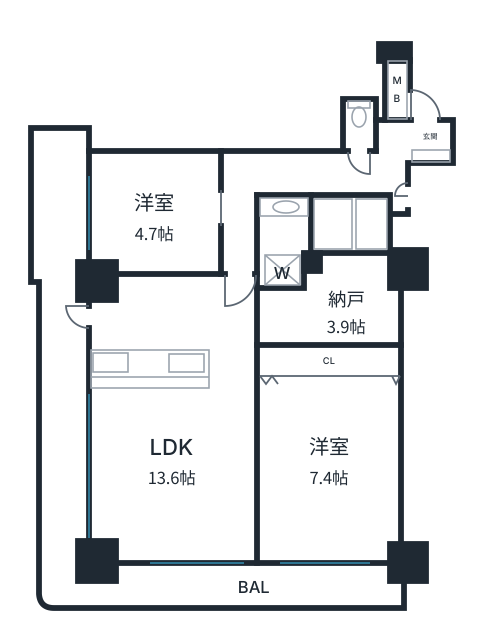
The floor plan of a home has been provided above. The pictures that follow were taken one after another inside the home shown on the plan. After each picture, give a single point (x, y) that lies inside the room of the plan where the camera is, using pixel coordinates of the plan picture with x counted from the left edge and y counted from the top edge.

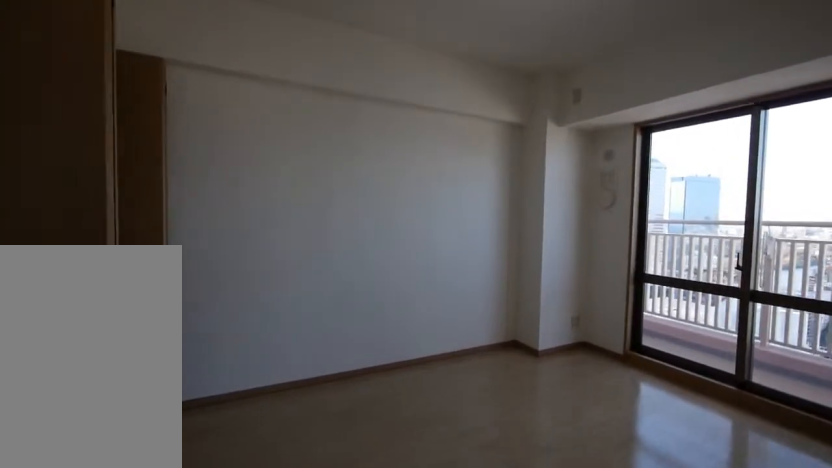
(316, 457)
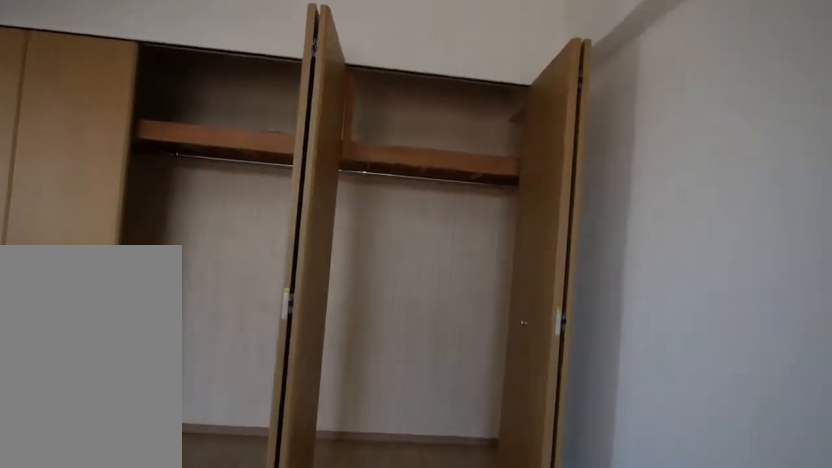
(315, 458)
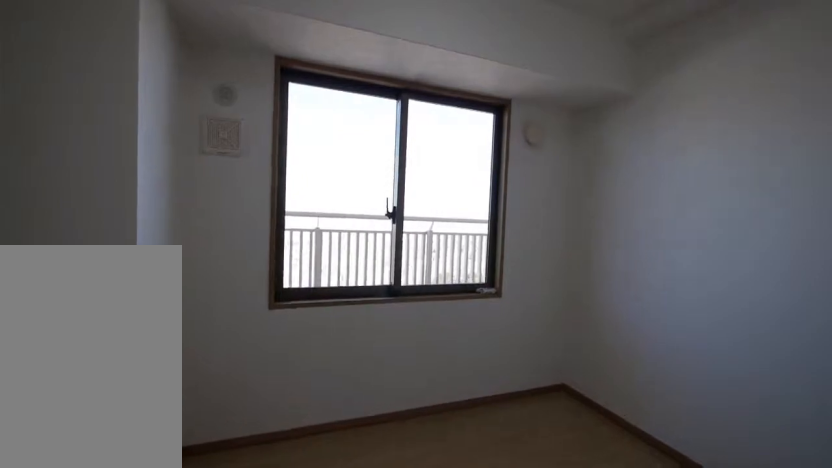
(174, 220)
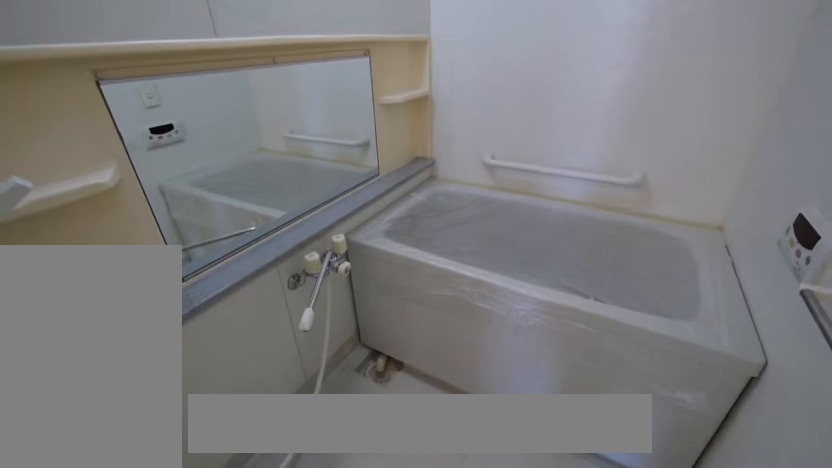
(315, 215)
